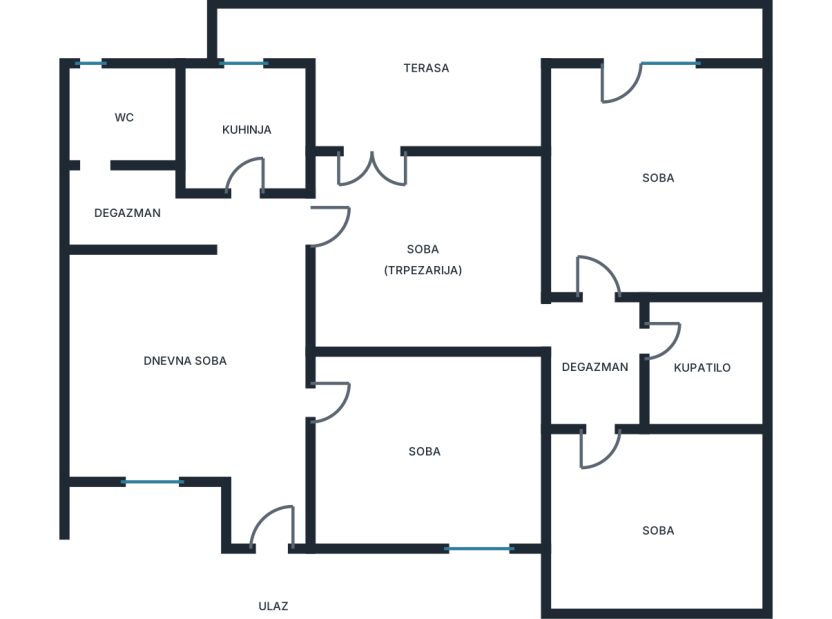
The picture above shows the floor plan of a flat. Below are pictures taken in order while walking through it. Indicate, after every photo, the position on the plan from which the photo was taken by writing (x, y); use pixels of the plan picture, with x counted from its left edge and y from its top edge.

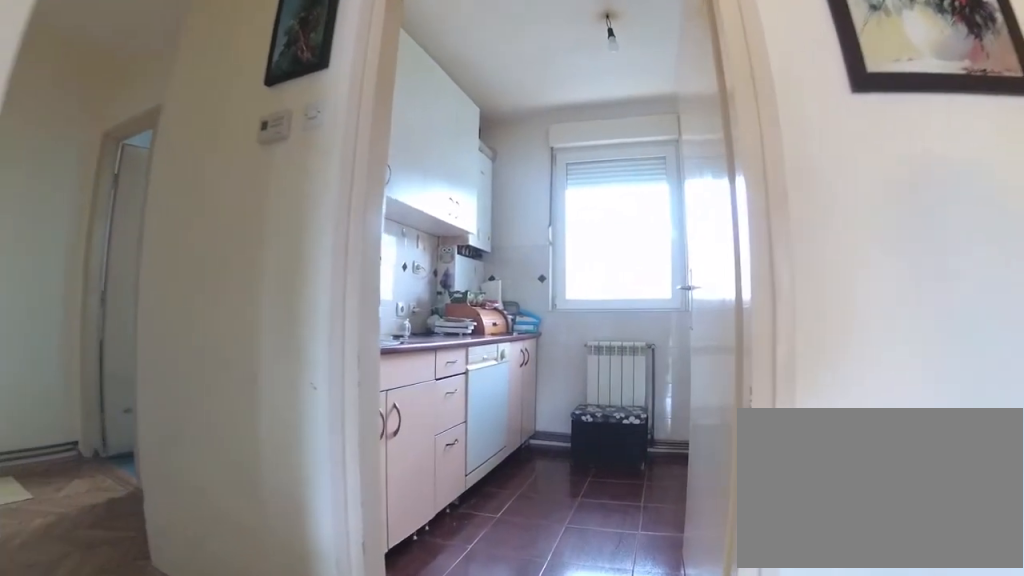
(255, 281)
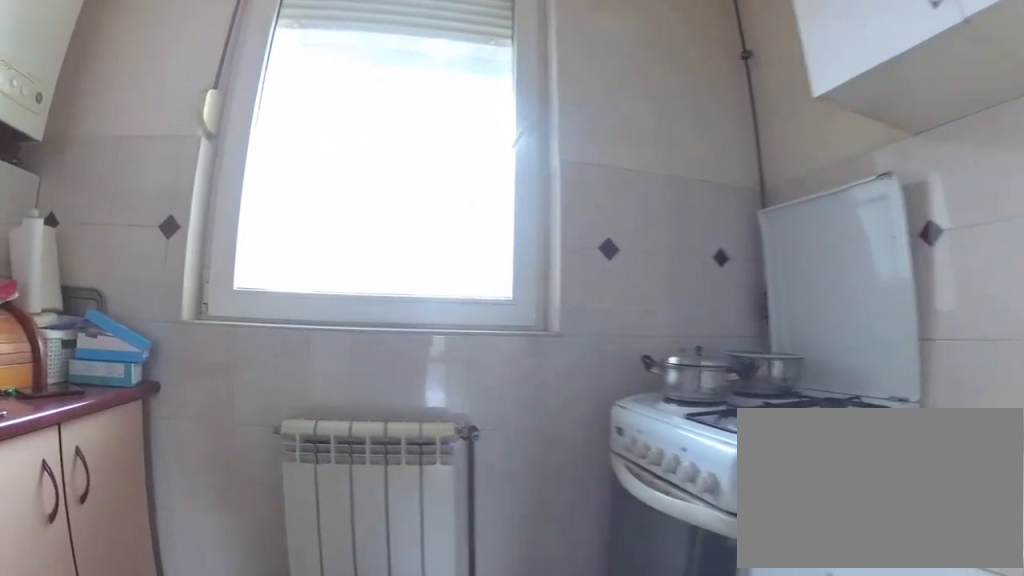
(245, 165)
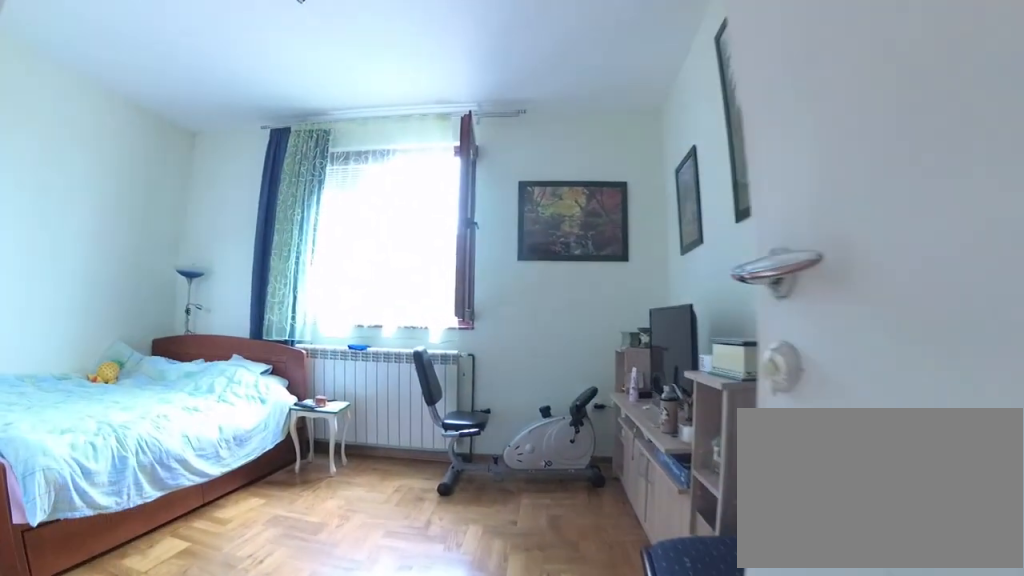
(598, 397)
